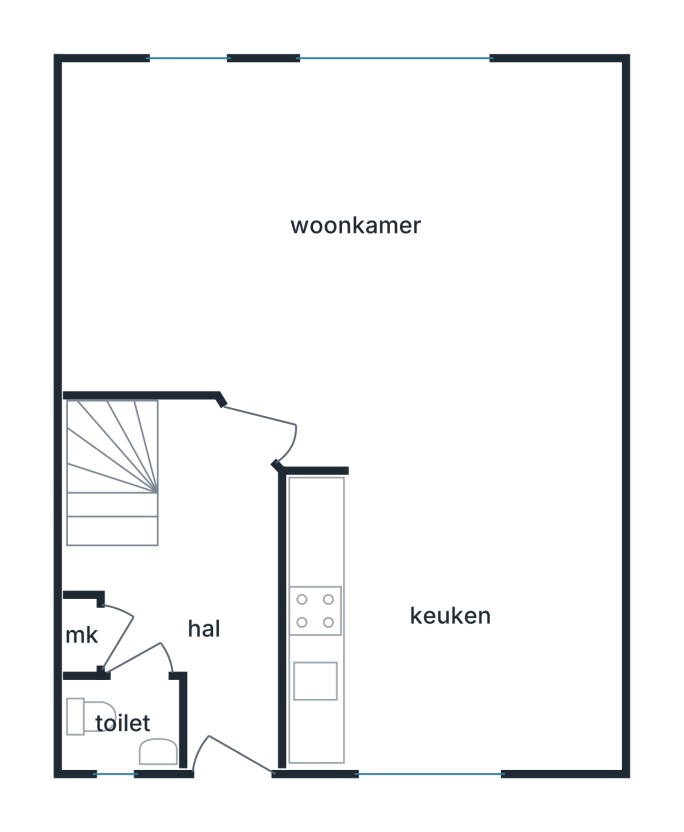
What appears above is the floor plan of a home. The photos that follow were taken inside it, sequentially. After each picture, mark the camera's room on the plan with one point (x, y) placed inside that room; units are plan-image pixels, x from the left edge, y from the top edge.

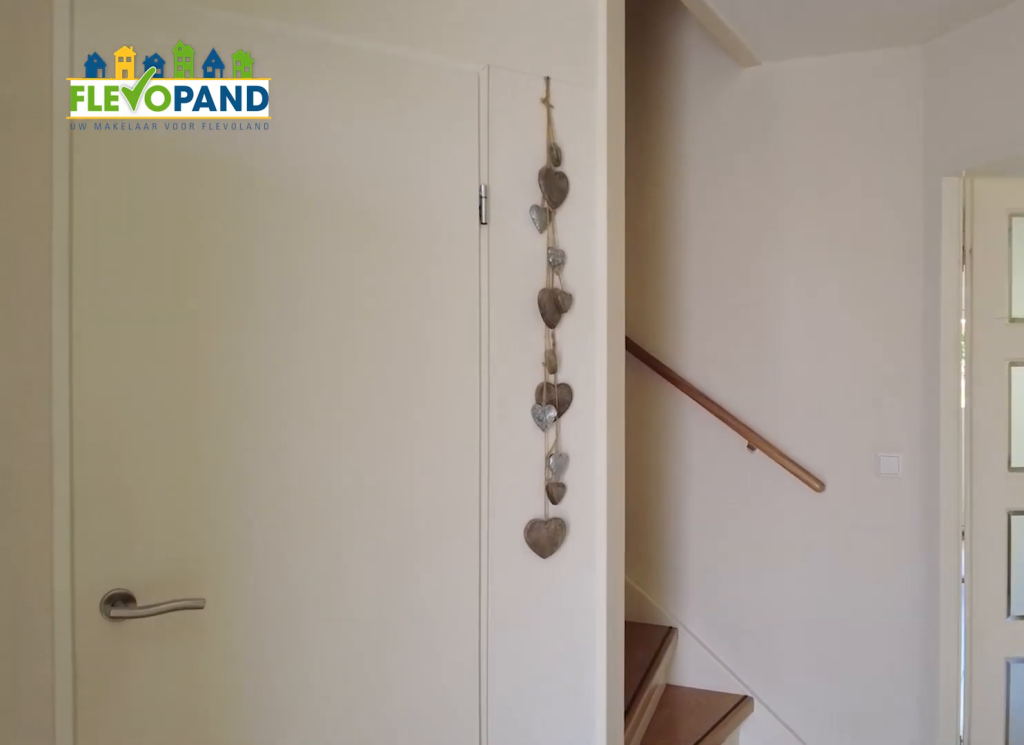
(202, 588)
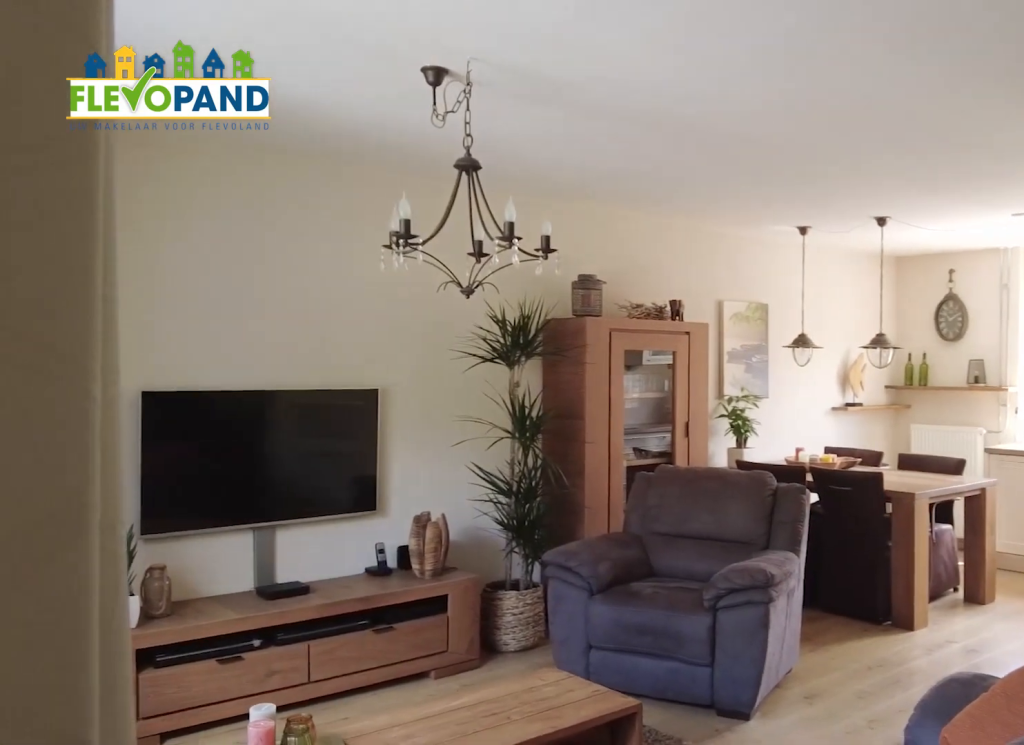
(227, 154)
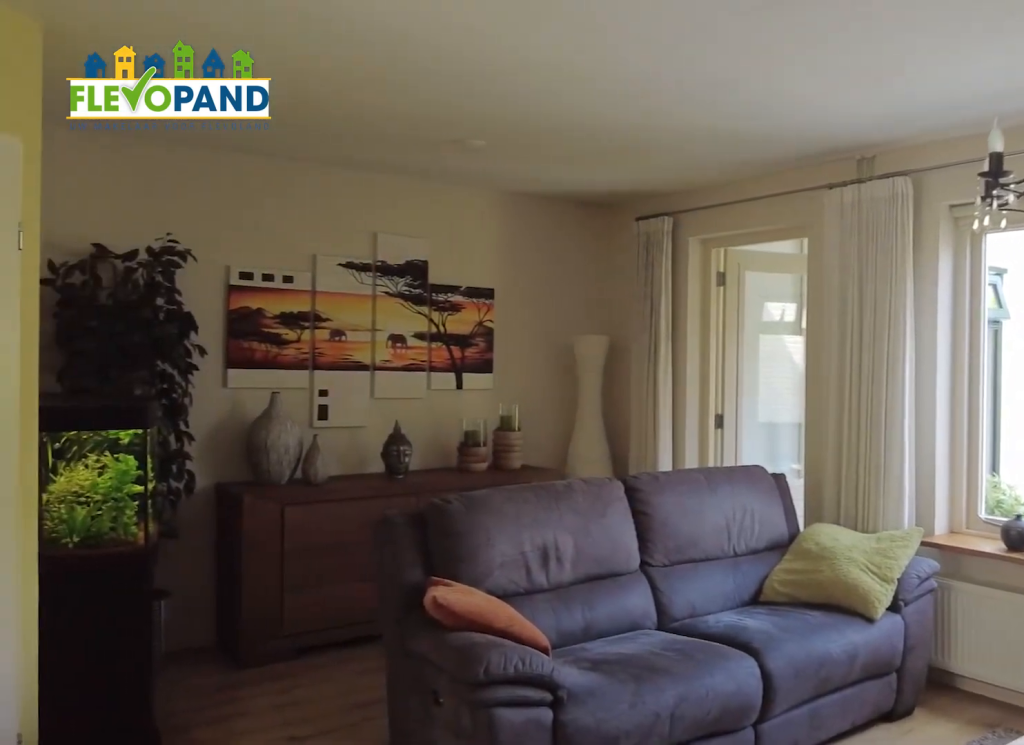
(227, 154)
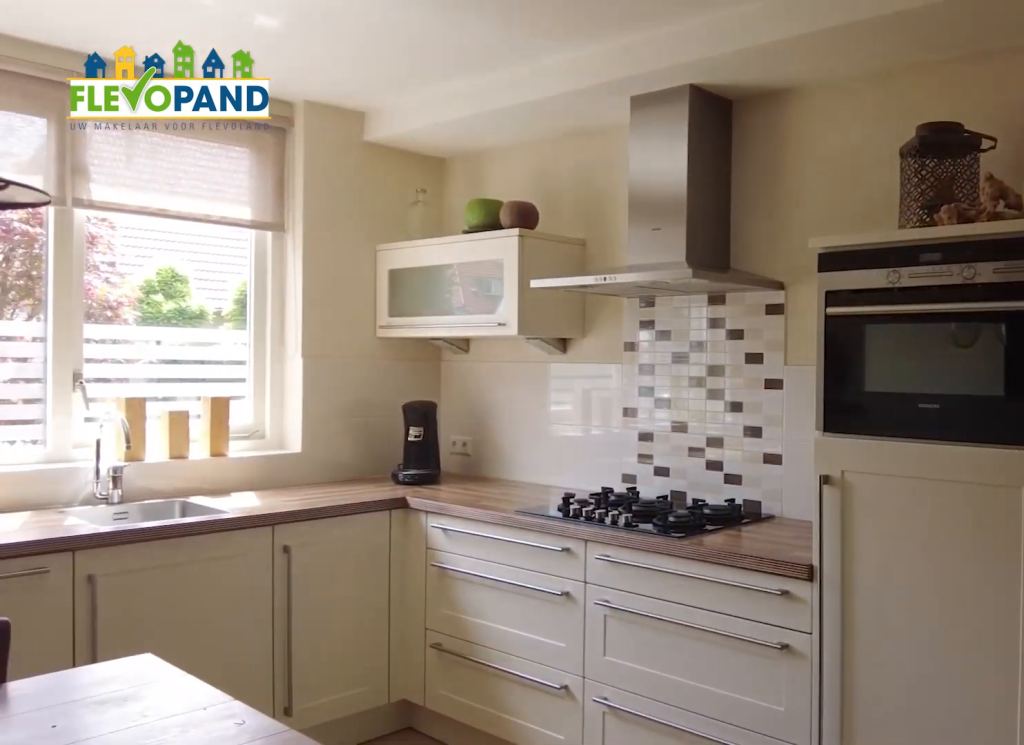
(451, 620)
